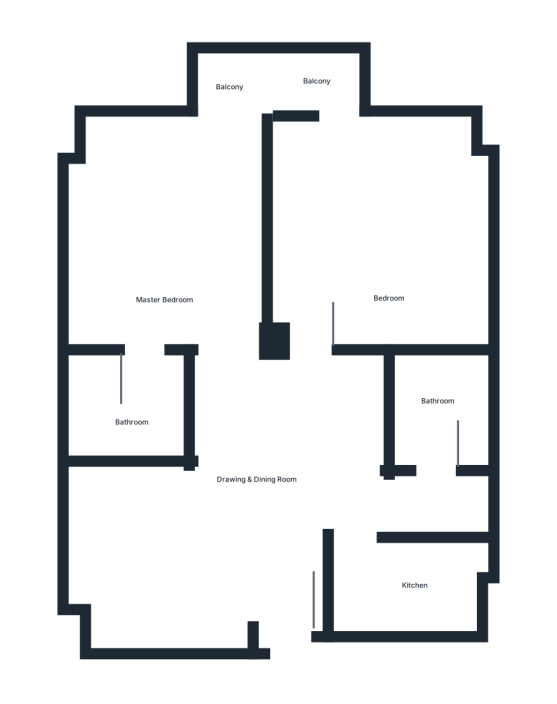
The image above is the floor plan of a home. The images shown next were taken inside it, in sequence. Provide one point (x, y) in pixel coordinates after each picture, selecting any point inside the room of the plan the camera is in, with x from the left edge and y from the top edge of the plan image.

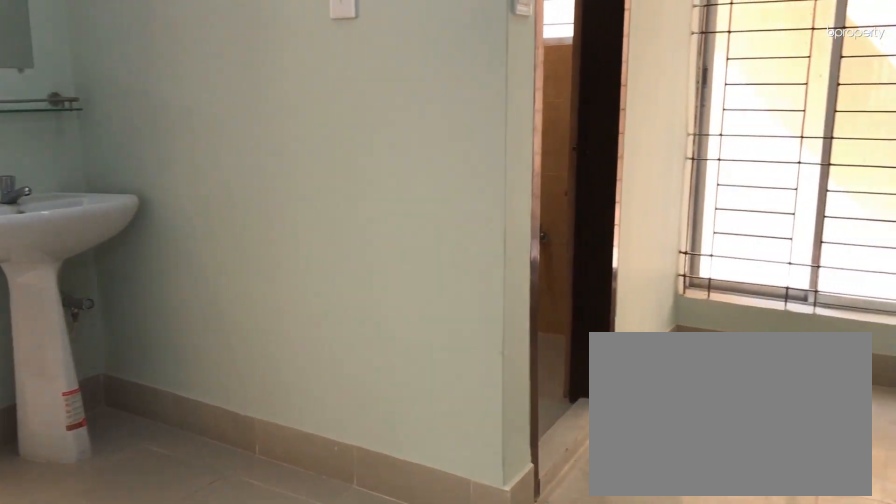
(263, 499)
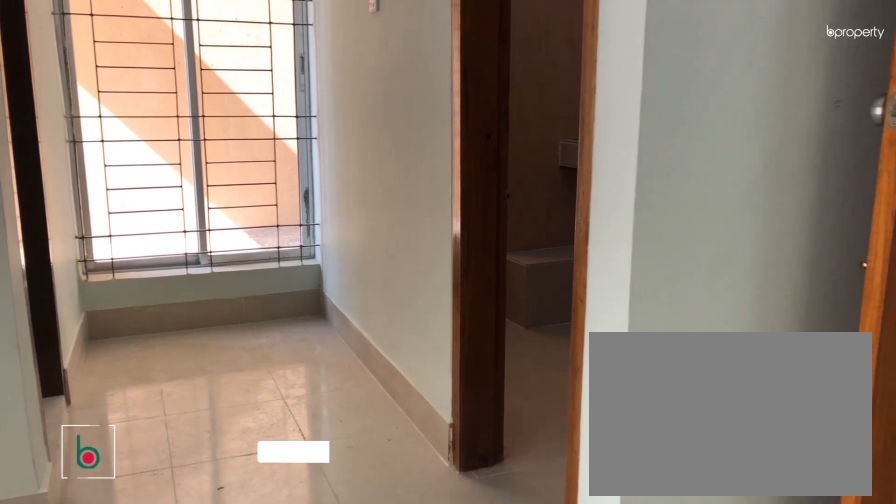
(263, 499)
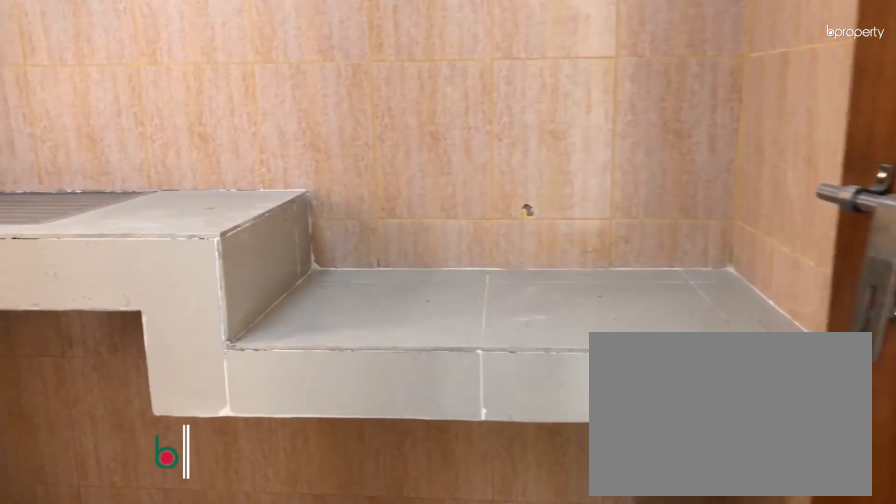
(415, 598)
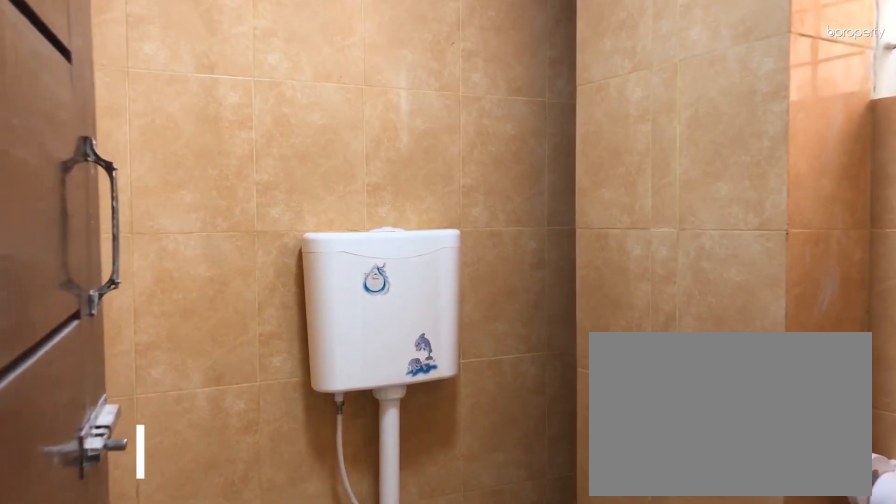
(437, 409)
